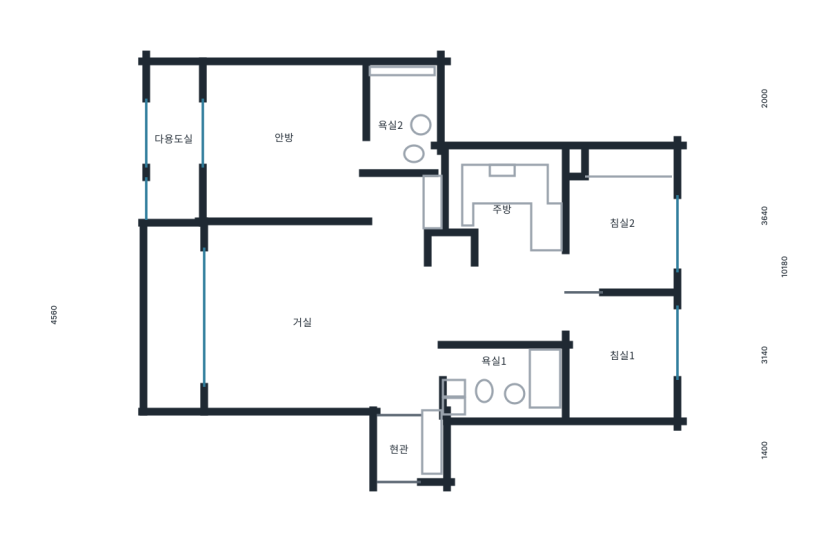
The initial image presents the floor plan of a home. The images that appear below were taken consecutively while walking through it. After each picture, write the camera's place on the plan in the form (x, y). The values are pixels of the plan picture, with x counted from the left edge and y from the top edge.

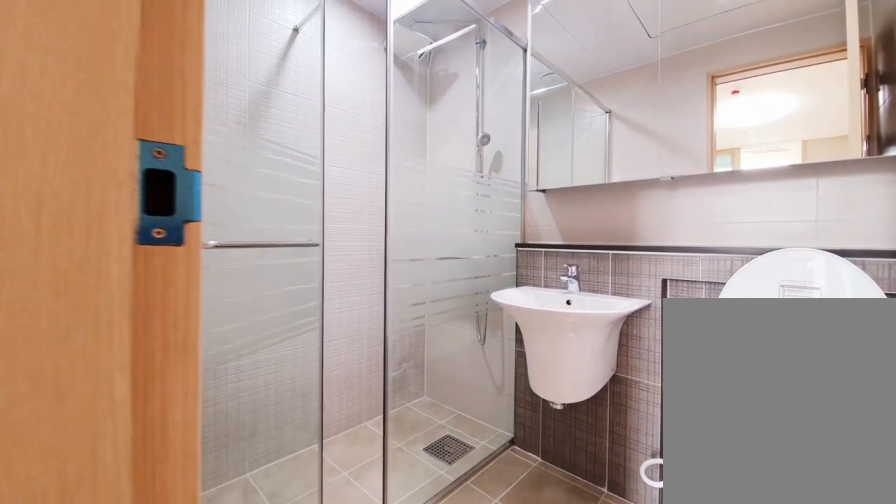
(381, 154)
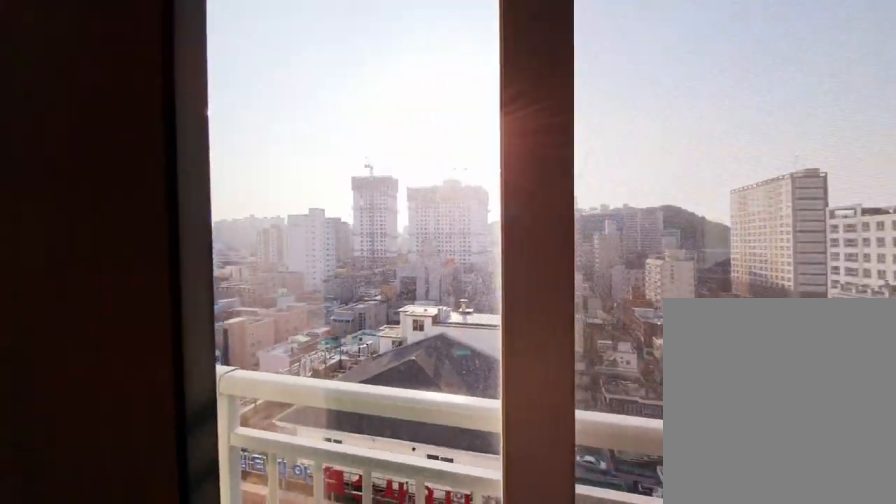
(194, 160)
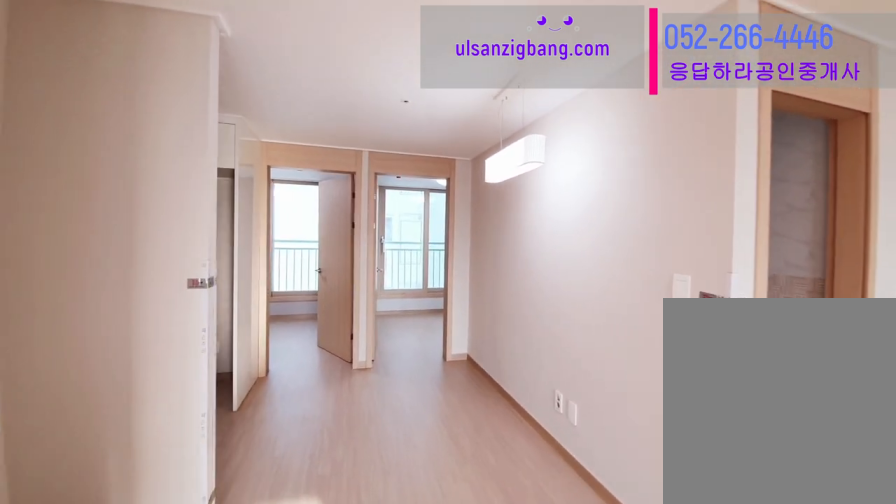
(406, 283)
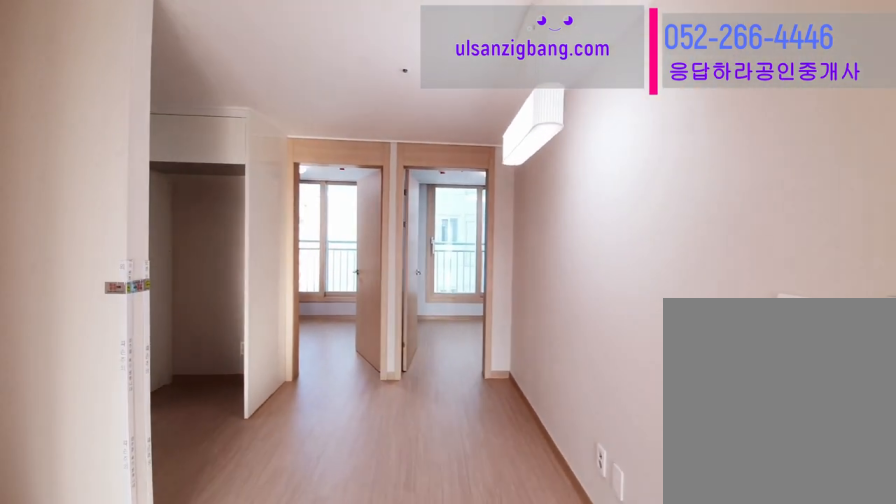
(405, 283)
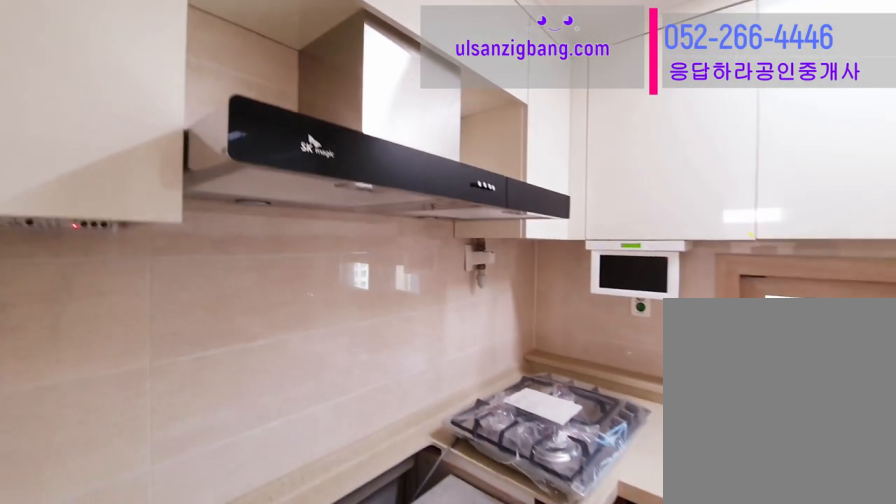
(508, 219)
